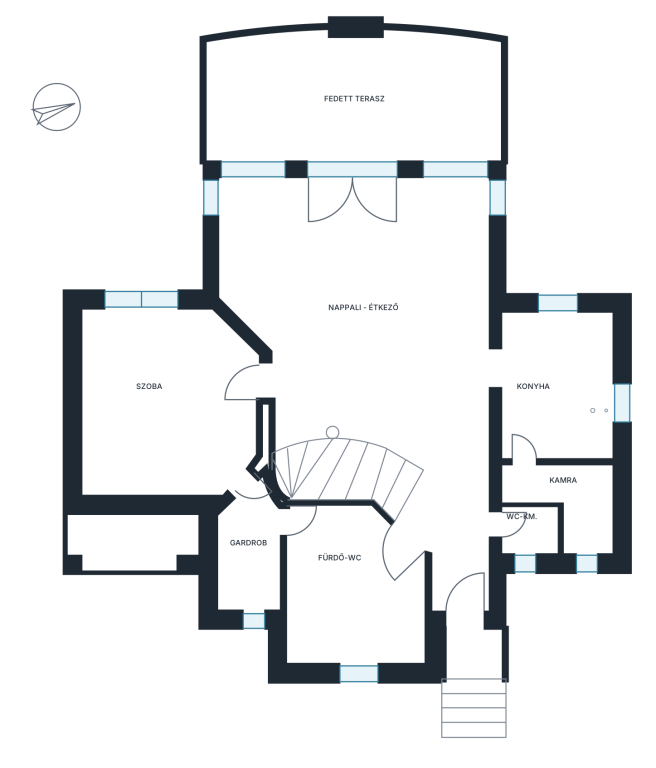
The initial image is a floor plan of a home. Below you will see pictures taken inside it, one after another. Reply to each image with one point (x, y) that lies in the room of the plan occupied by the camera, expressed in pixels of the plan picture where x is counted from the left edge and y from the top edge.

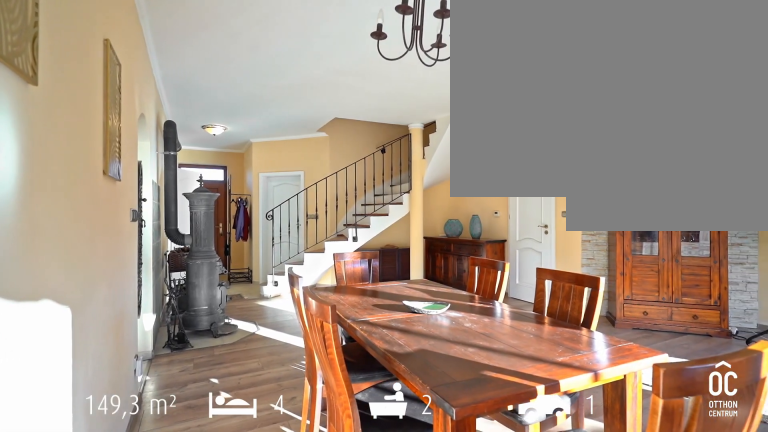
(358, 338)
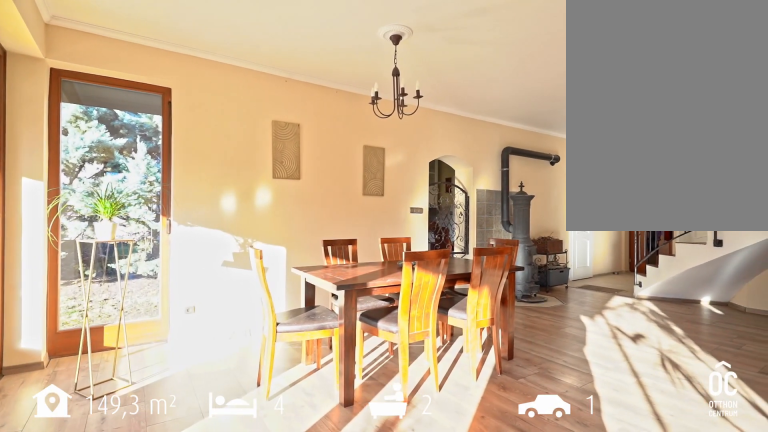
(358, 338)
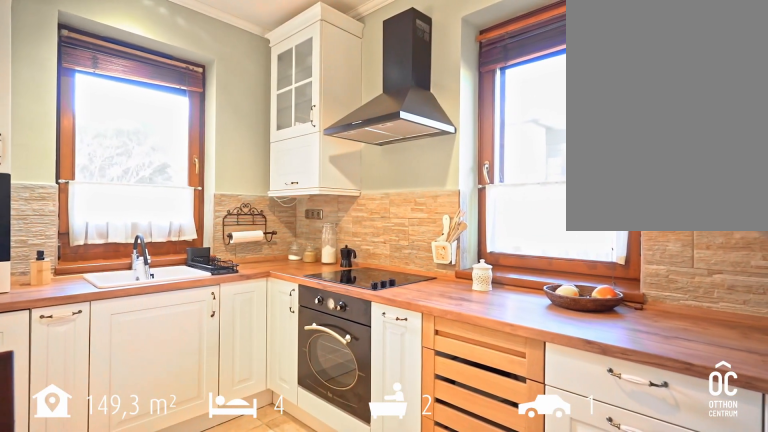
(560, 394)
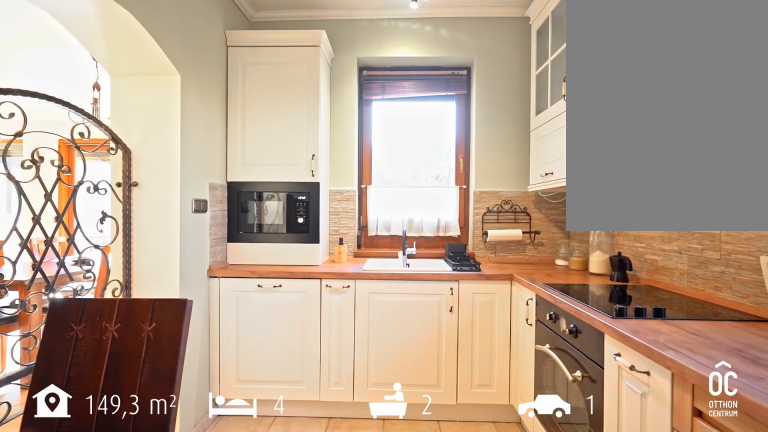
(560, 395)
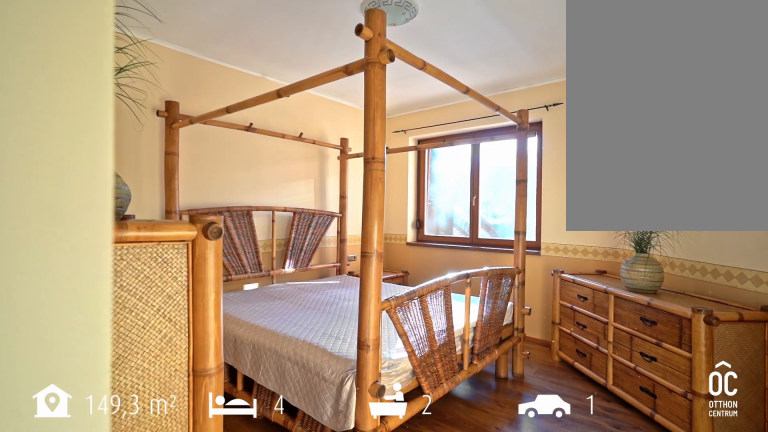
(156, 408)
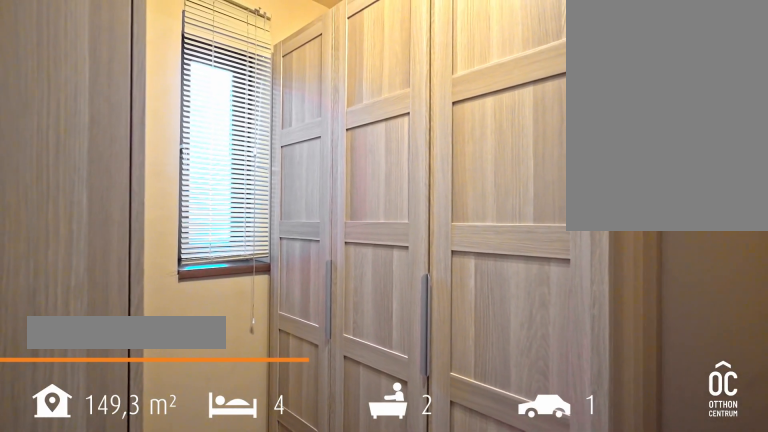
(252, 546)
